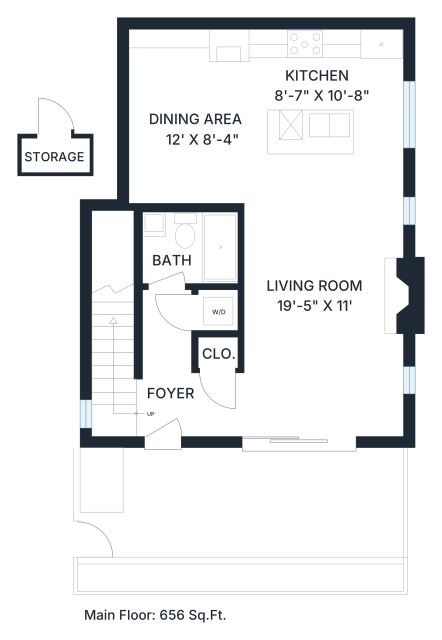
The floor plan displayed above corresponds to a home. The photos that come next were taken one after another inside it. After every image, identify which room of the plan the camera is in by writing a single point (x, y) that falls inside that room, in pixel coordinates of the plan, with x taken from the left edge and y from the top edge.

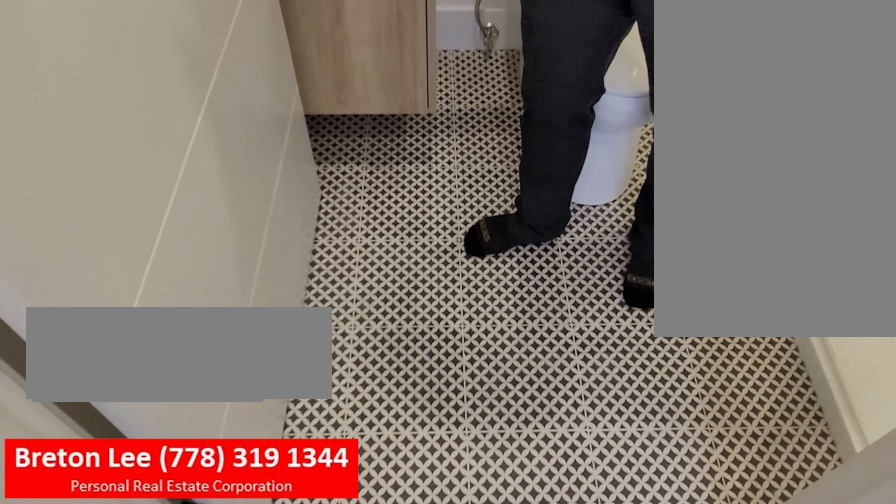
(173, 263)
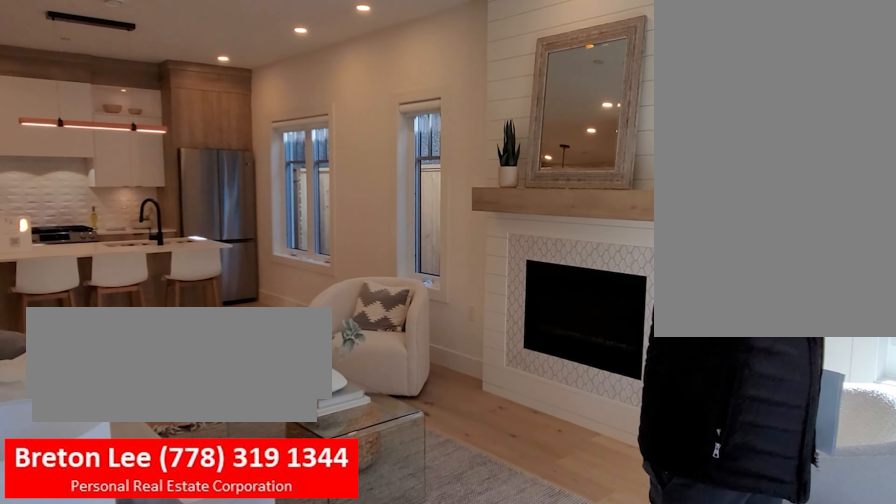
(311, 345)
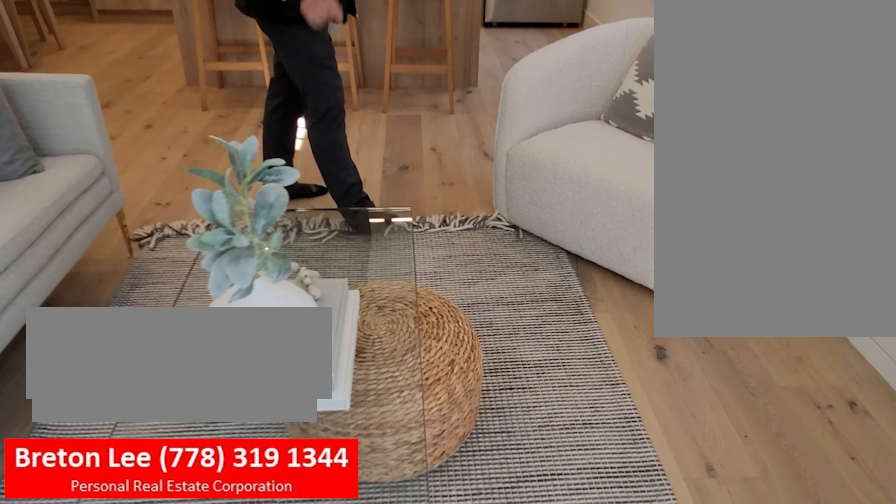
(311, 345)
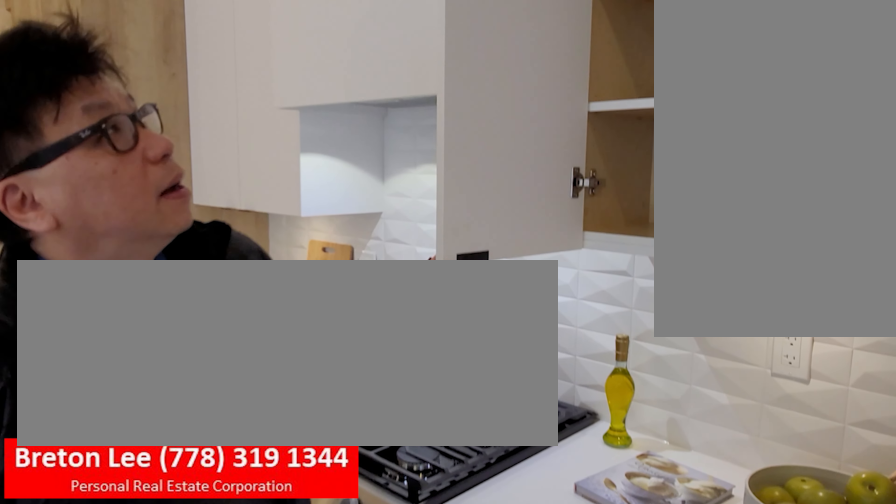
(378, 123)
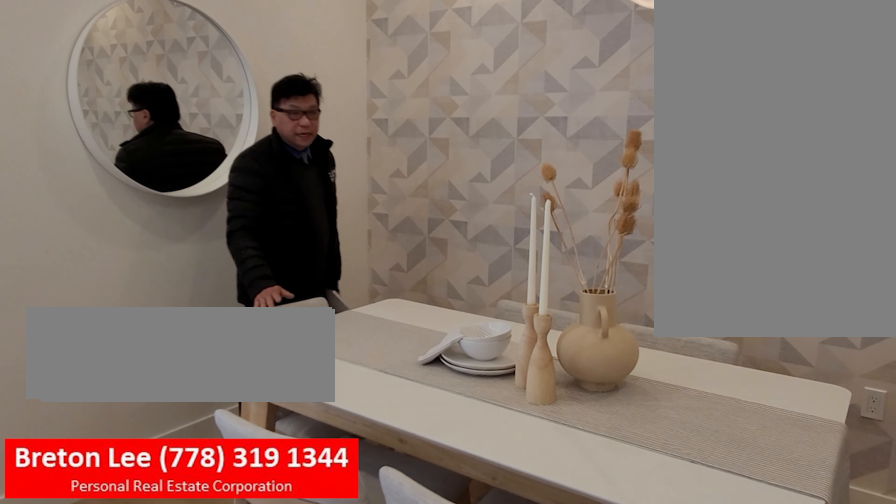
(192, 174)
